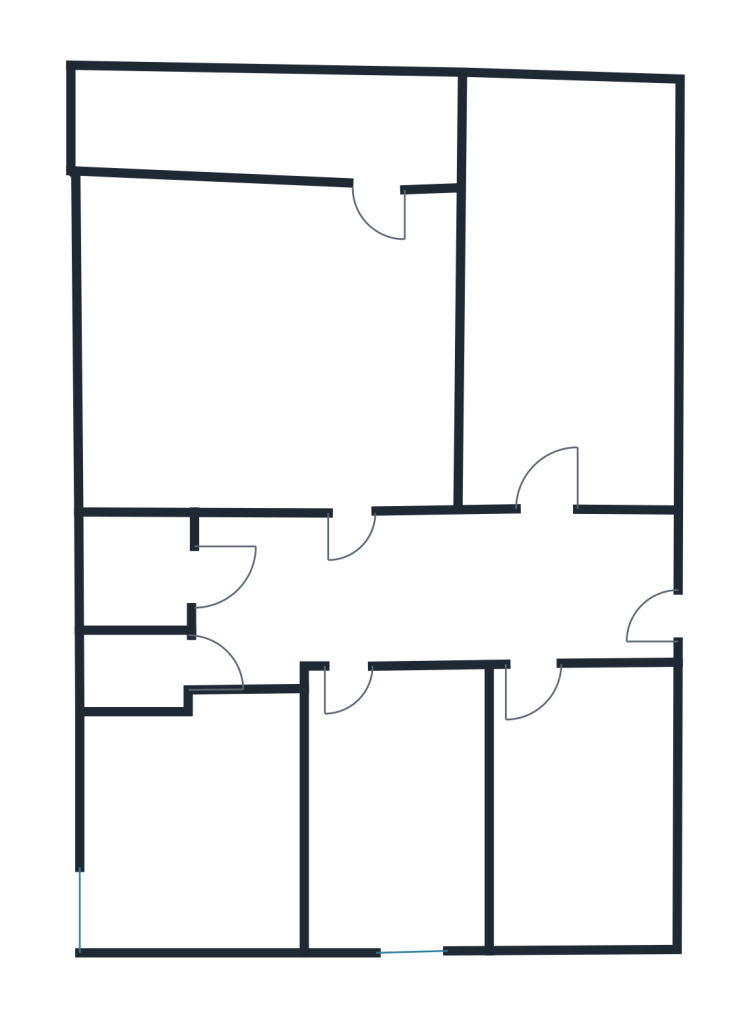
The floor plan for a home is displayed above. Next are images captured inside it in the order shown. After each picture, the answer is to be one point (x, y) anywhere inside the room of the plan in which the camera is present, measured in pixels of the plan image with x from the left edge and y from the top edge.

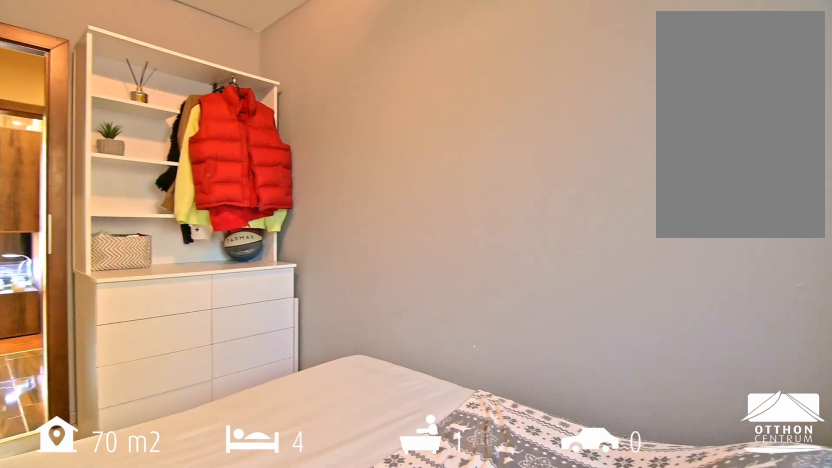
(399, 818)
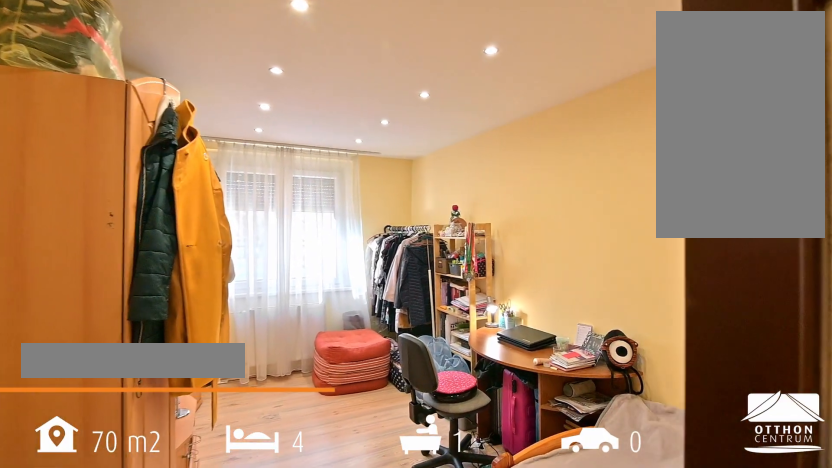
(568, 304)
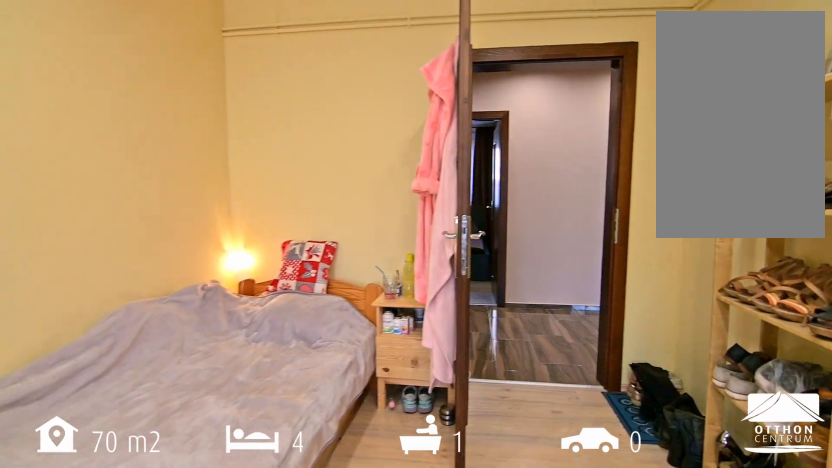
(568, 305)
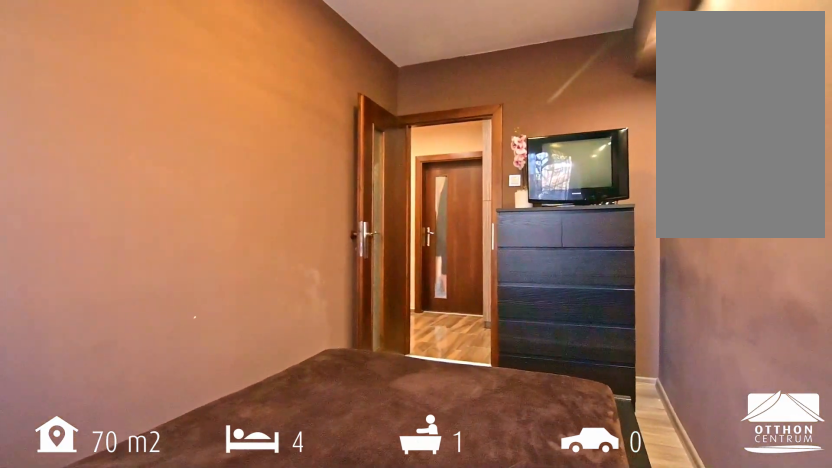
(587, 802)
